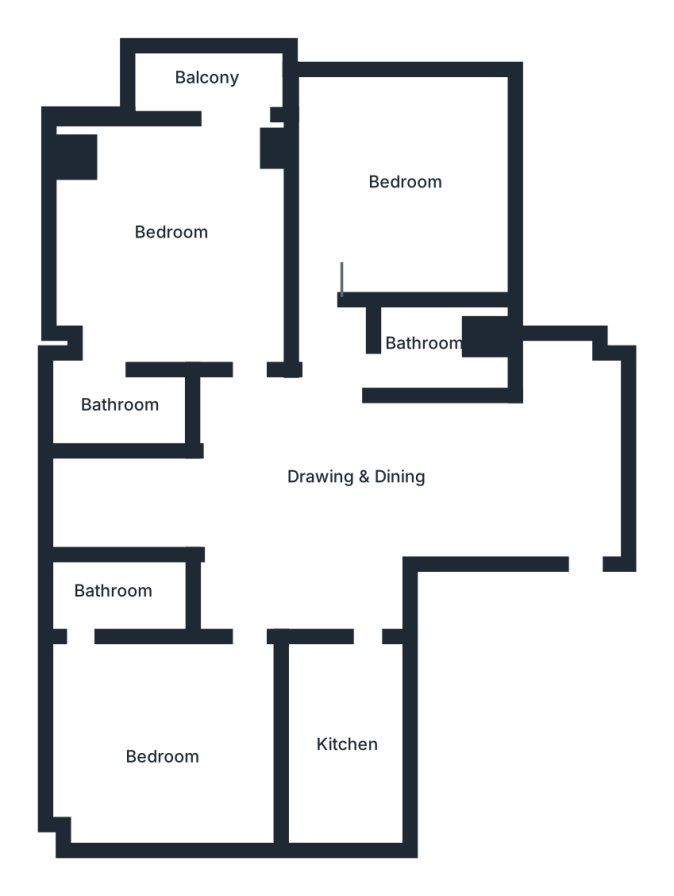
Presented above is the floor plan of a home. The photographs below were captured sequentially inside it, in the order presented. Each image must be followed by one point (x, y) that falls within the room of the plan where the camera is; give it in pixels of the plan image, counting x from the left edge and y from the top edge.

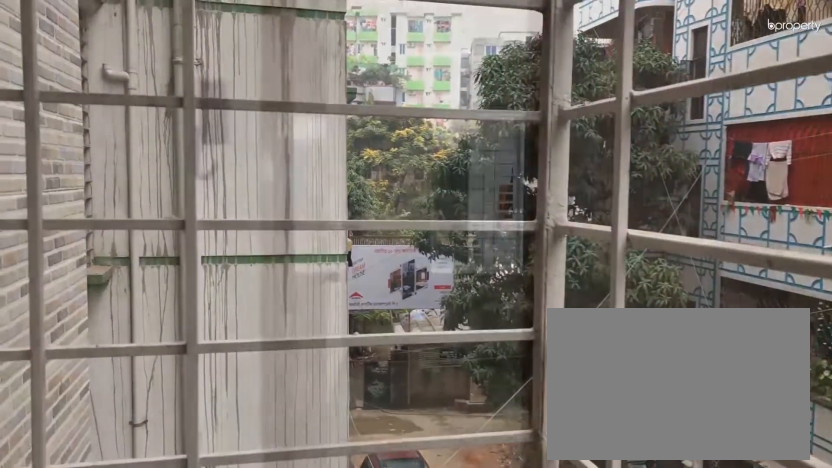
(226, 83)
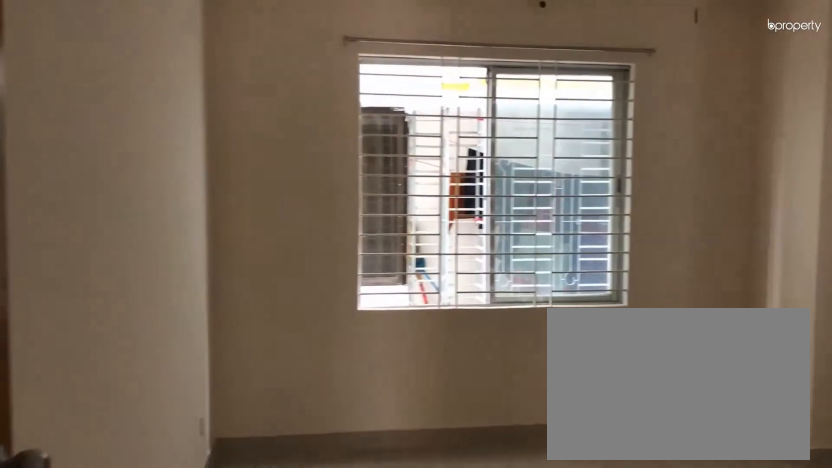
(163, 730)
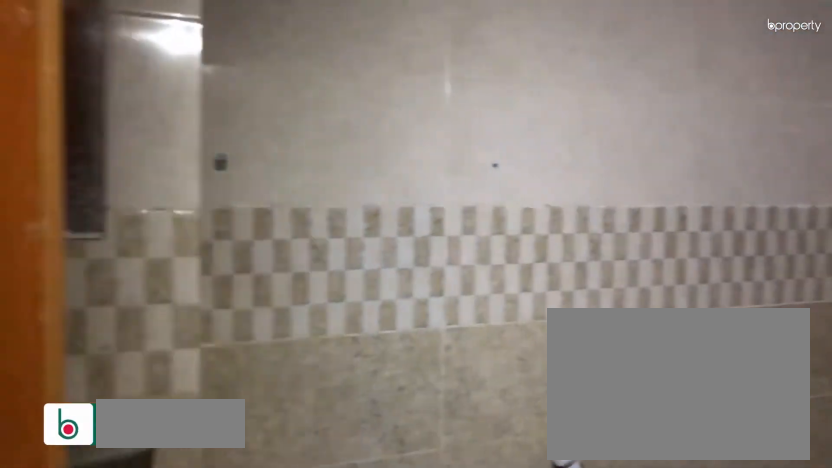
(110, 601)
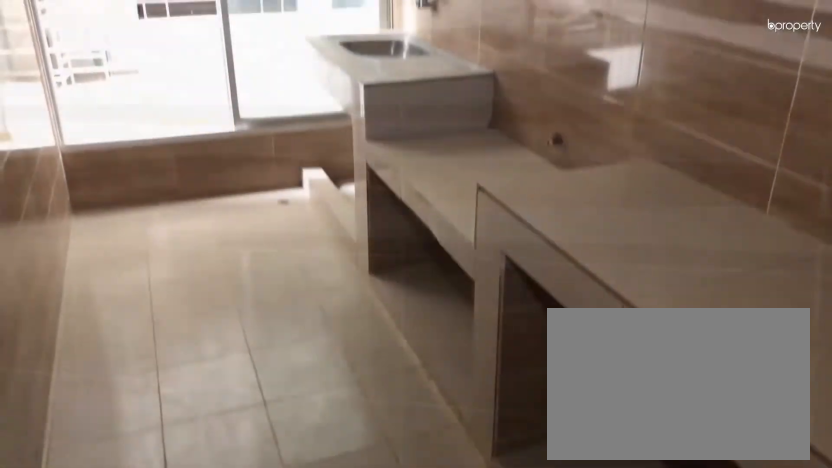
(345, 731)
